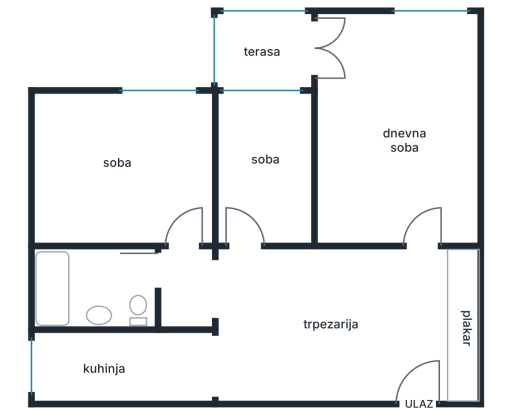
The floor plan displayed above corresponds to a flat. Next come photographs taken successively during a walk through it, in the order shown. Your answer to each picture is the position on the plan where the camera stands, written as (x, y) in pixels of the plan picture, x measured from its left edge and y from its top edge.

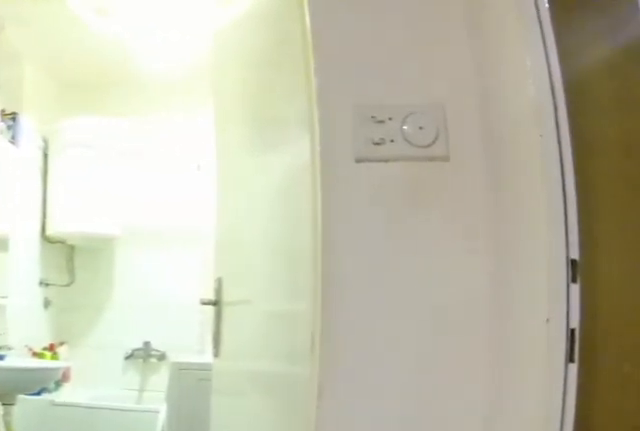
(230, 277)
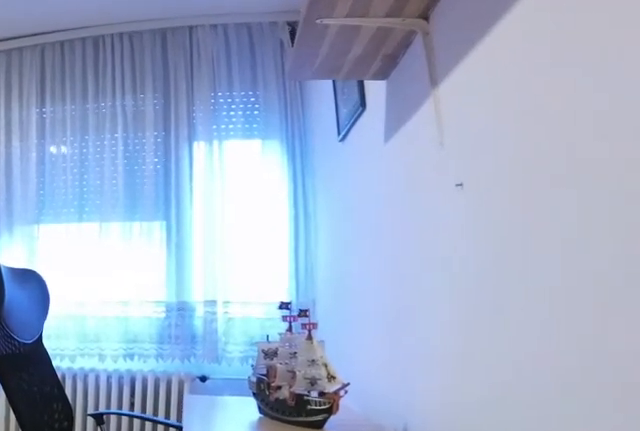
(190, 250)
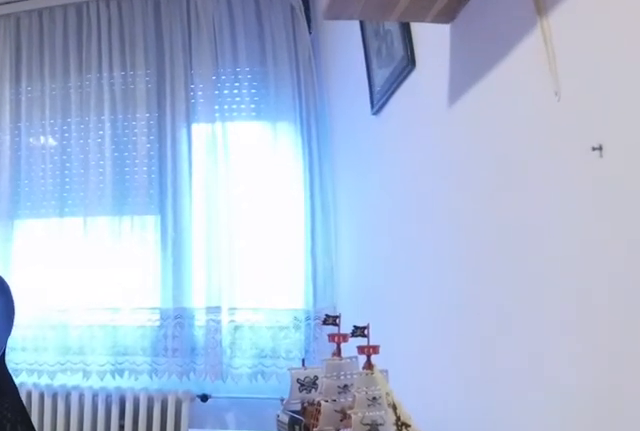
(191, 227)
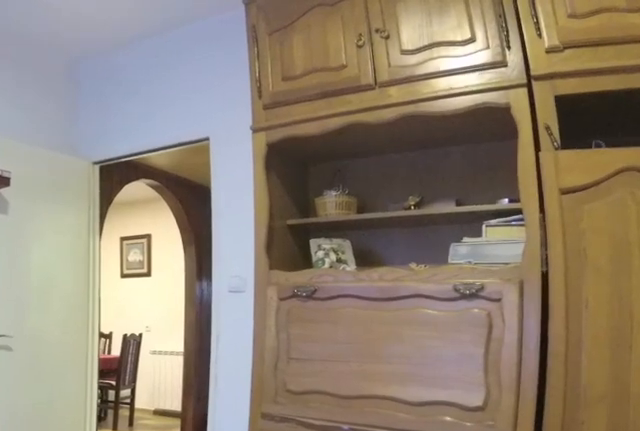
(138, 142)
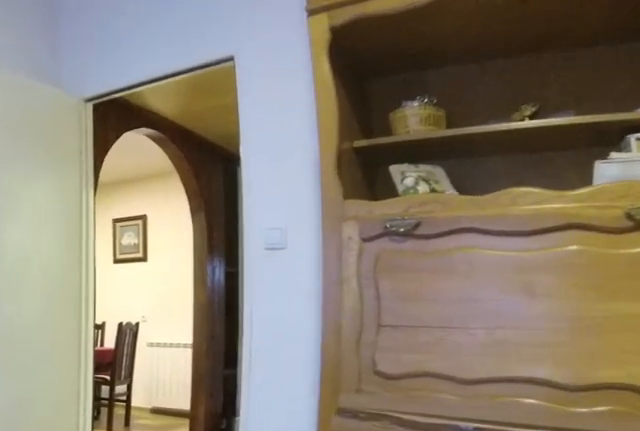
(151, 161)
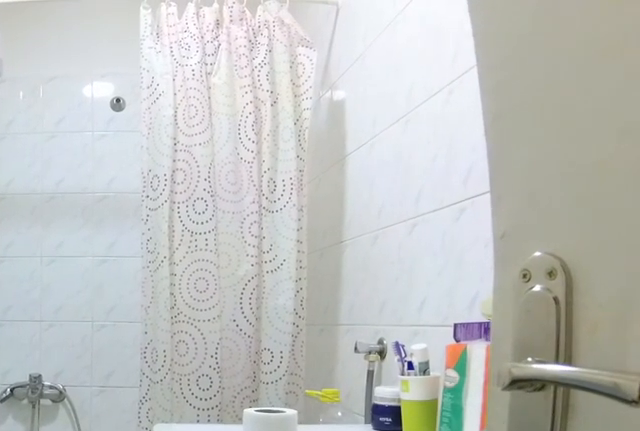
(169, 268)
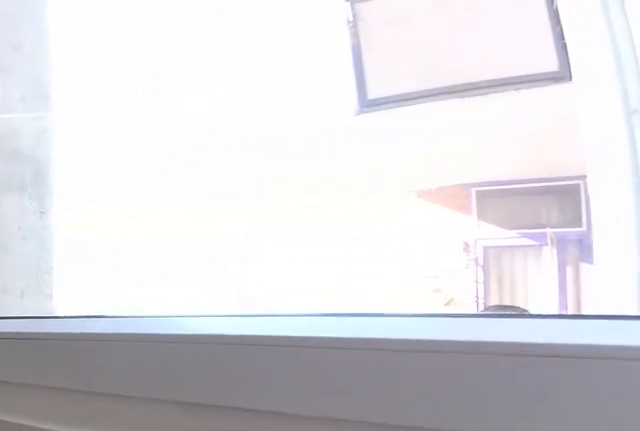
(65, 353)
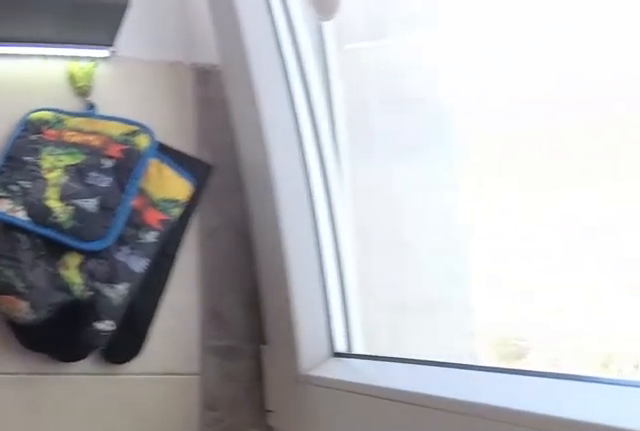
(52, 347)
